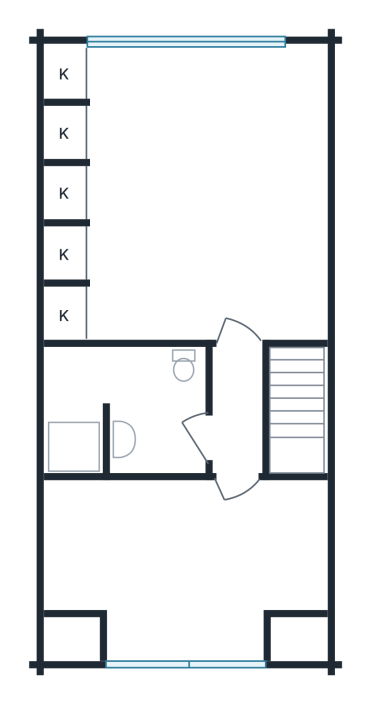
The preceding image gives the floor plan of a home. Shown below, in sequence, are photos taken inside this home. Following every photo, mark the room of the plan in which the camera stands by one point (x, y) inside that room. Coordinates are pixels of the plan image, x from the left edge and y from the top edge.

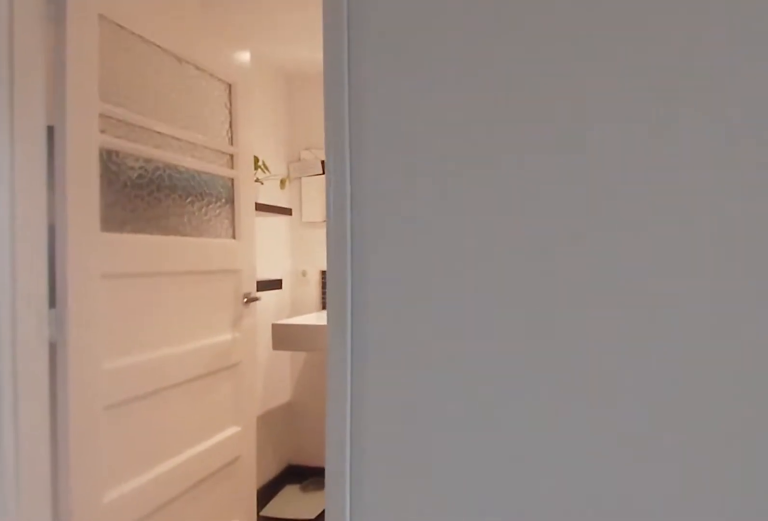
(245, 413)
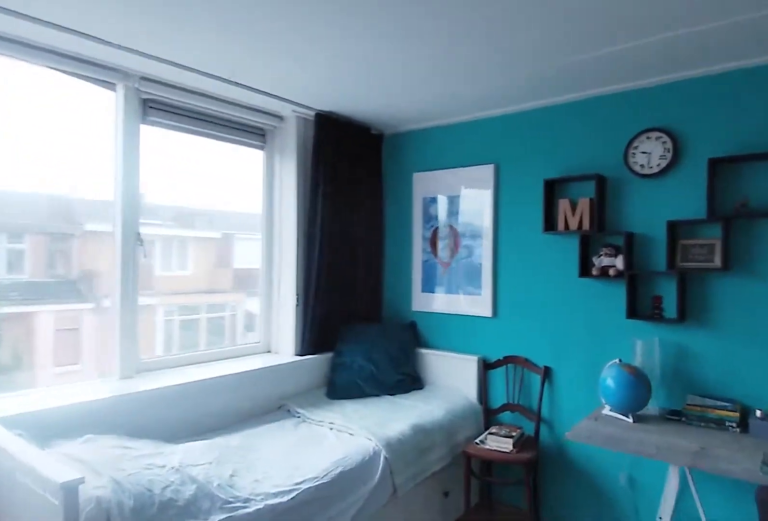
(191, 126)
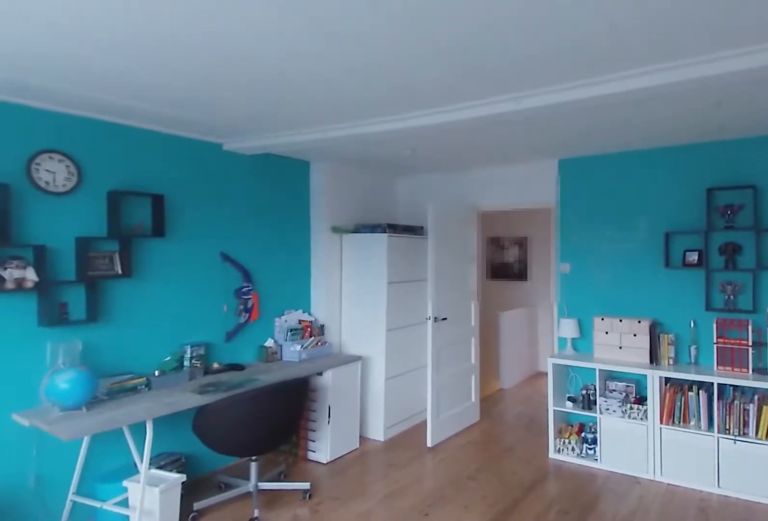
(191, 126)
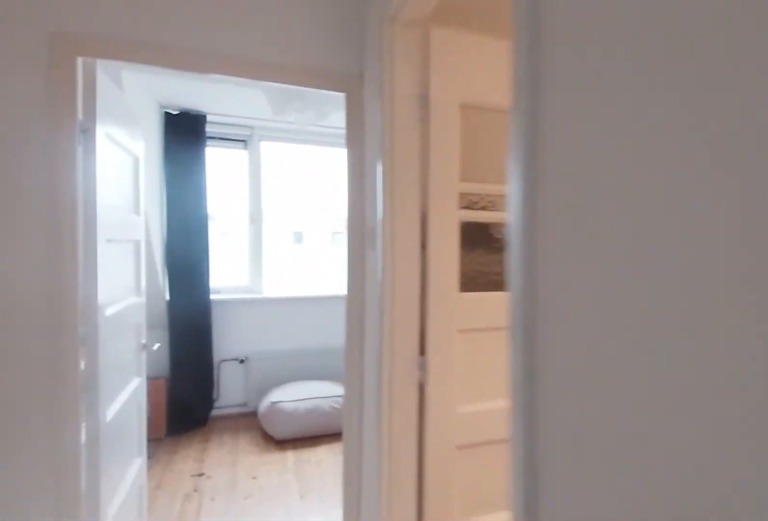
(245, 413)
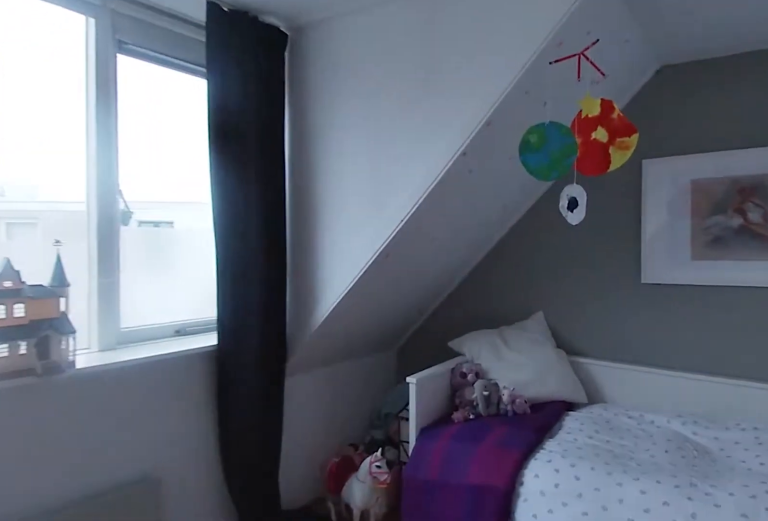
(186, 561)
